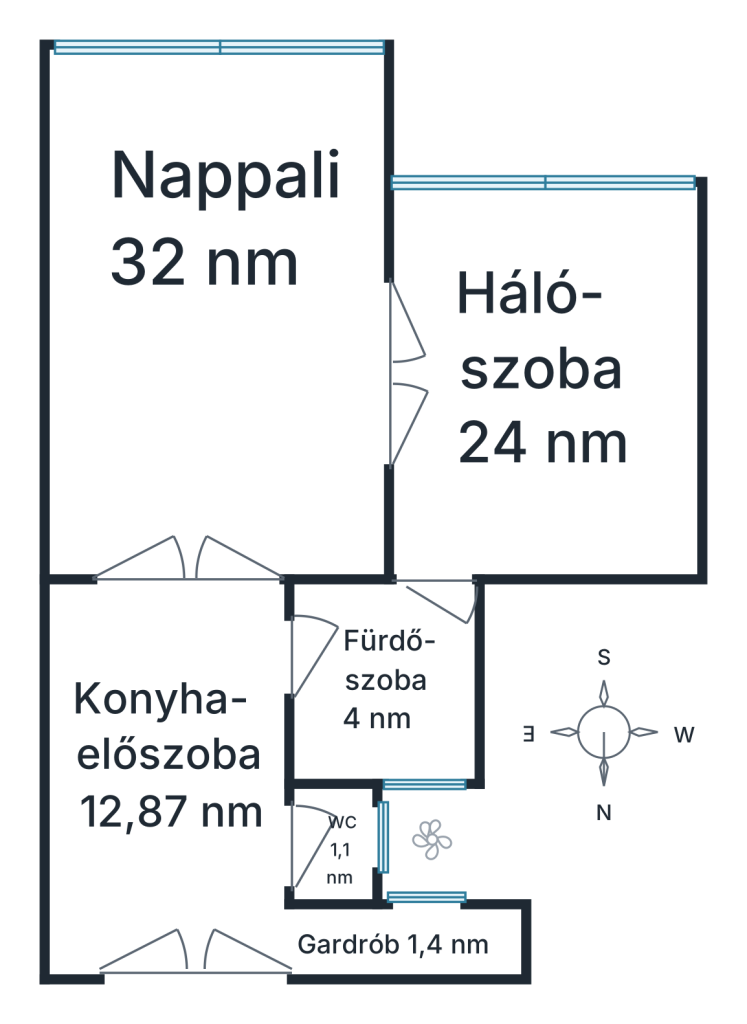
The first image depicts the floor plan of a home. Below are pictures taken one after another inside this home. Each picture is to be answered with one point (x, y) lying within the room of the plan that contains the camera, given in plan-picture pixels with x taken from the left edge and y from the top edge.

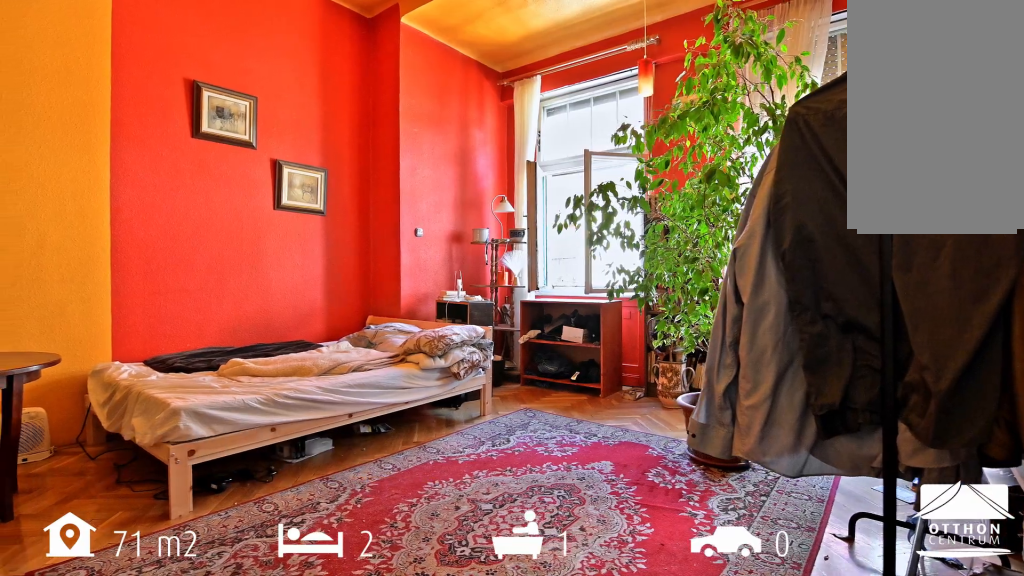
(218, 346)
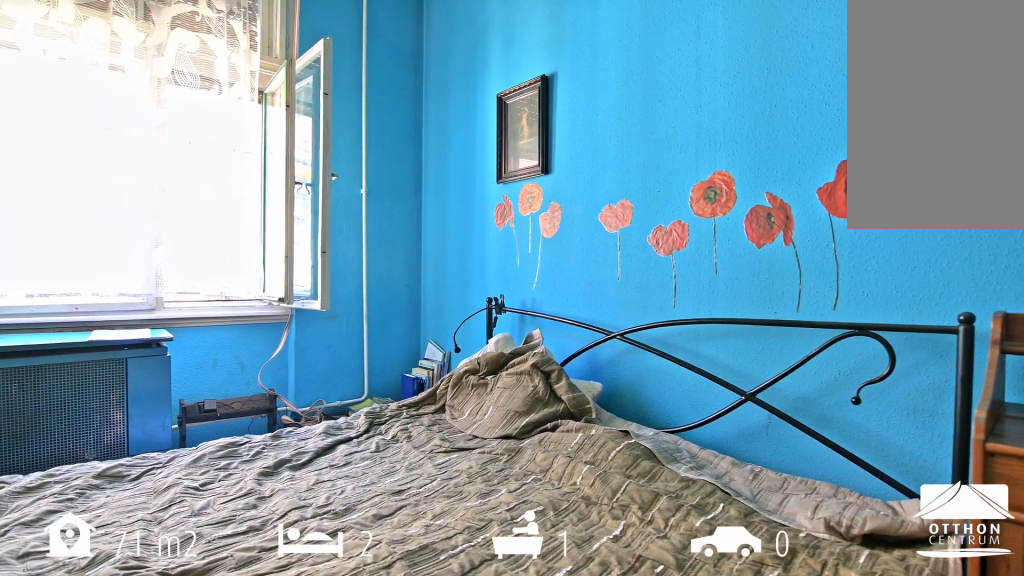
(553, 383)
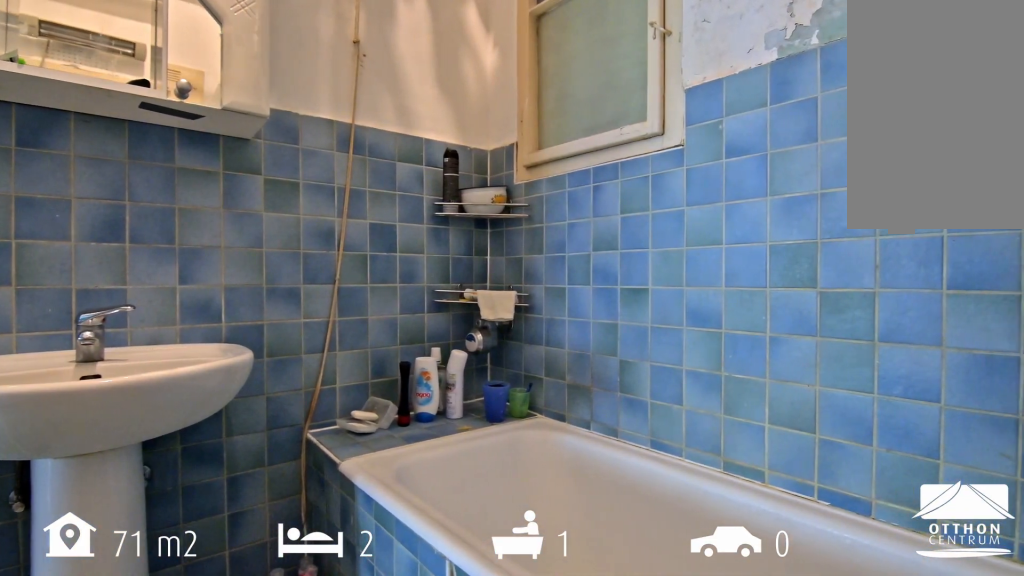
(384, 679)
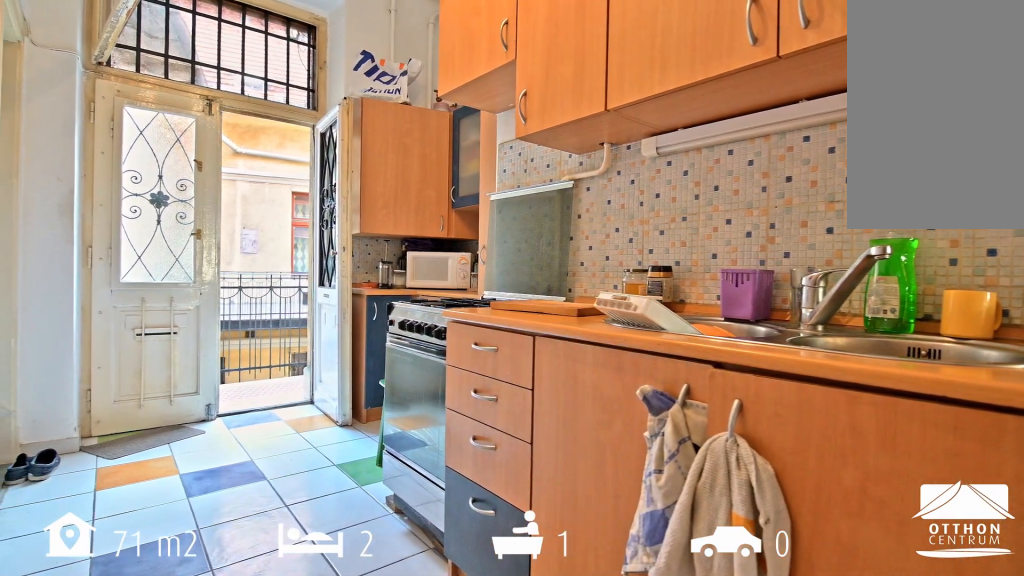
(158, 775)
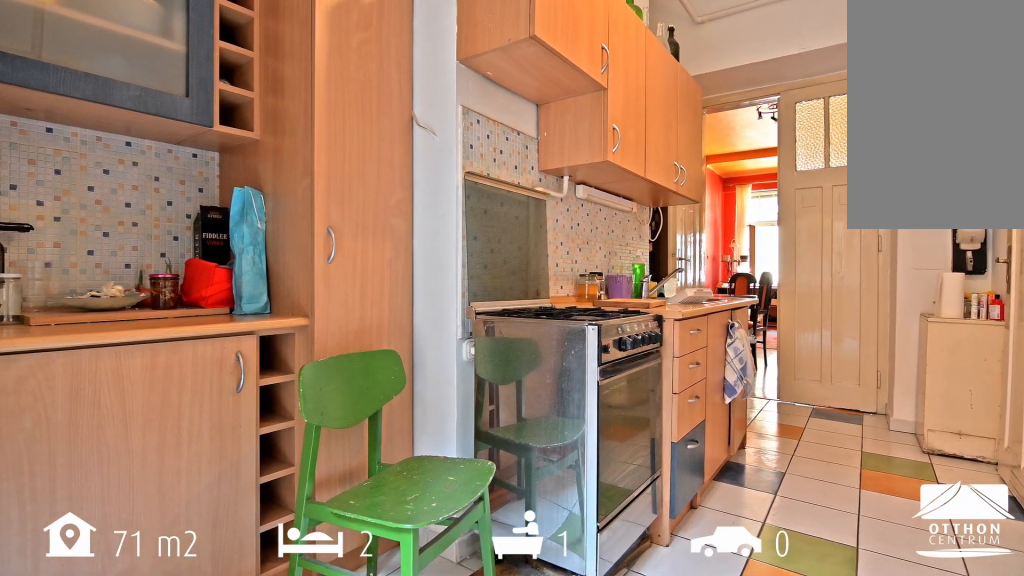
(158, 774)
